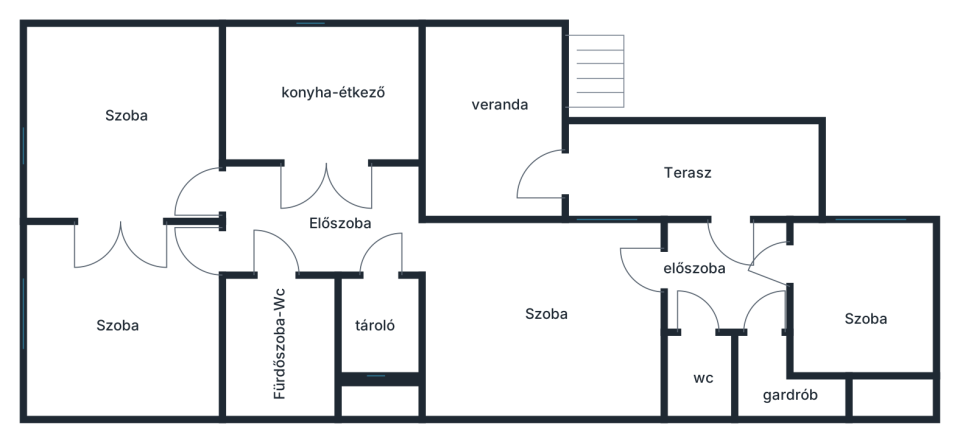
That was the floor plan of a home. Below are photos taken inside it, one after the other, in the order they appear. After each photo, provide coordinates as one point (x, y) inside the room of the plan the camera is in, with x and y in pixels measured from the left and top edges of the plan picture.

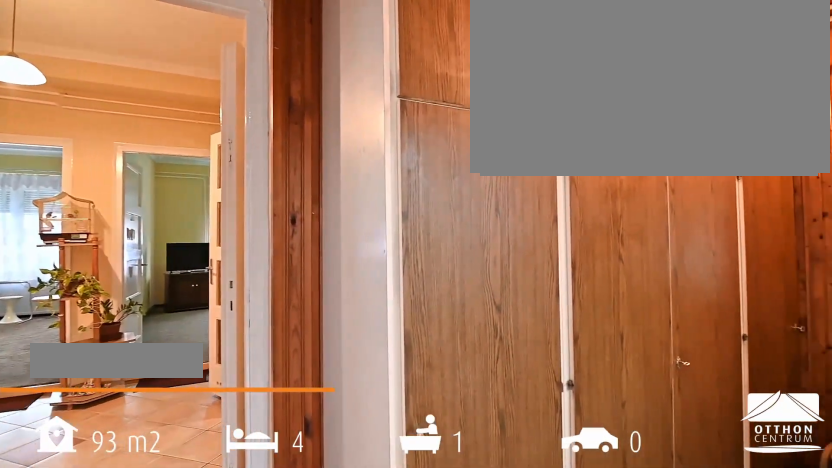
(447, 202)
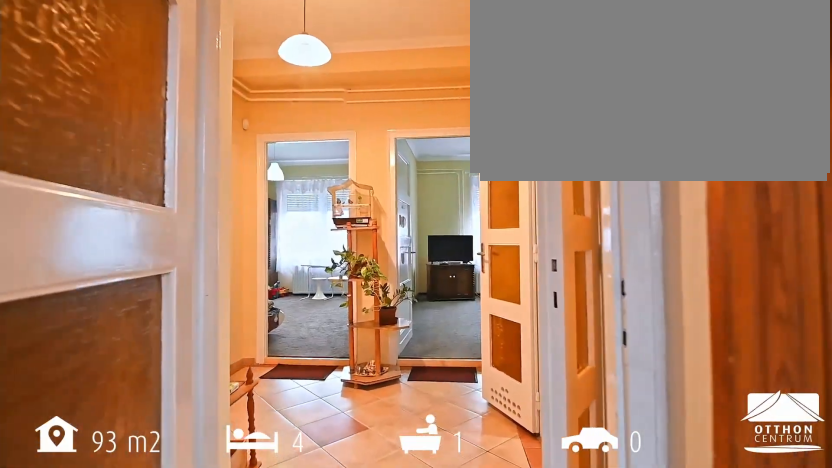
(490, 123)
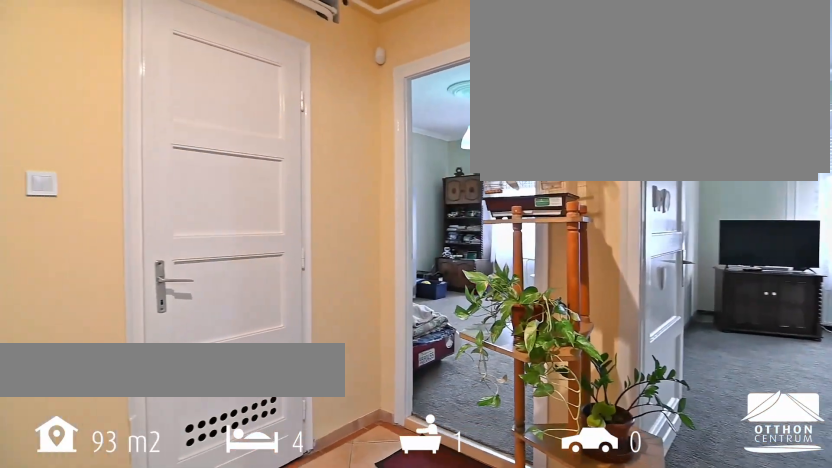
(328, 221)
